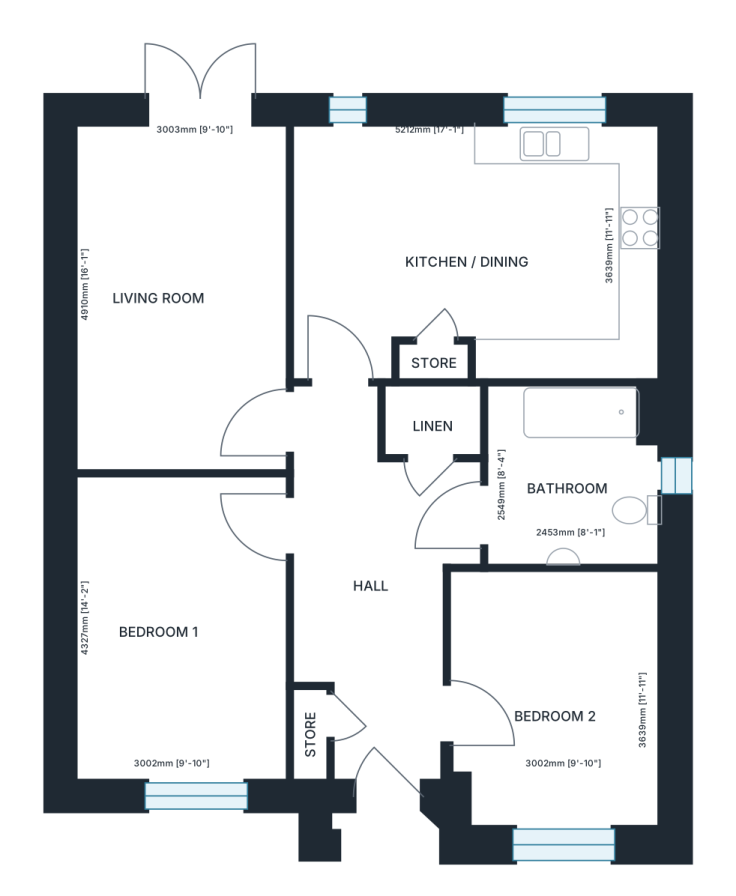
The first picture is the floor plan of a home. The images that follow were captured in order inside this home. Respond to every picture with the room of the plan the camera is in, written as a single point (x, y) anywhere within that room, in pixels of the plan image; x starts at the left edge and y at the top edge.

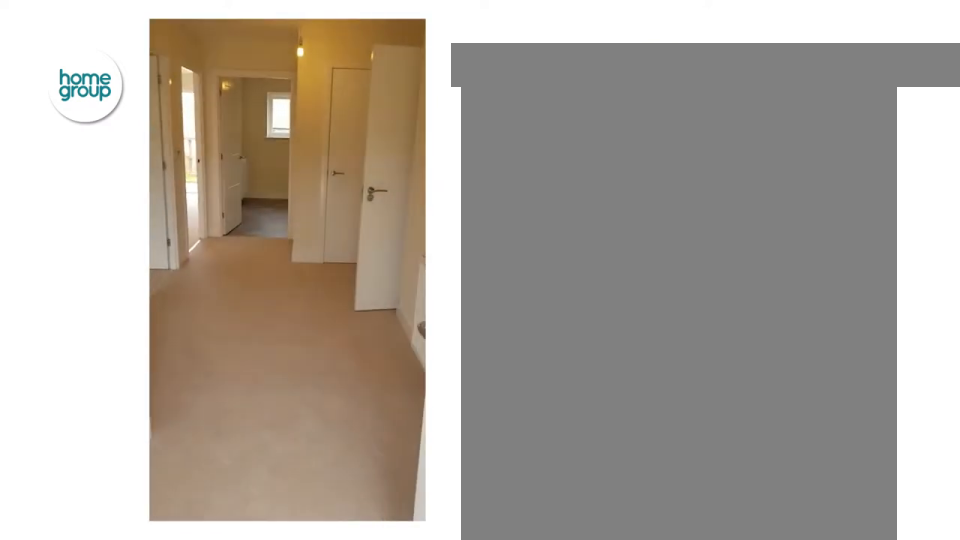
(428, 565)
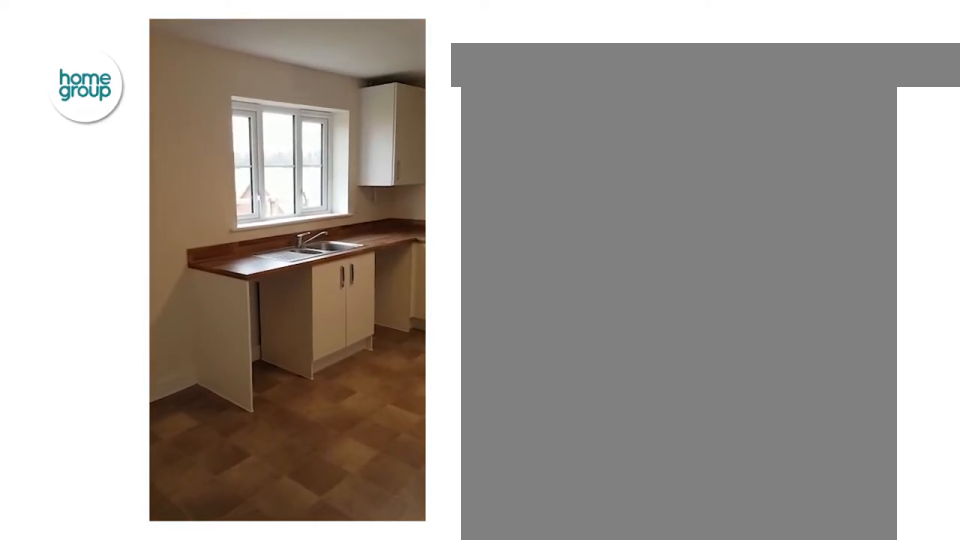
(476, 250)
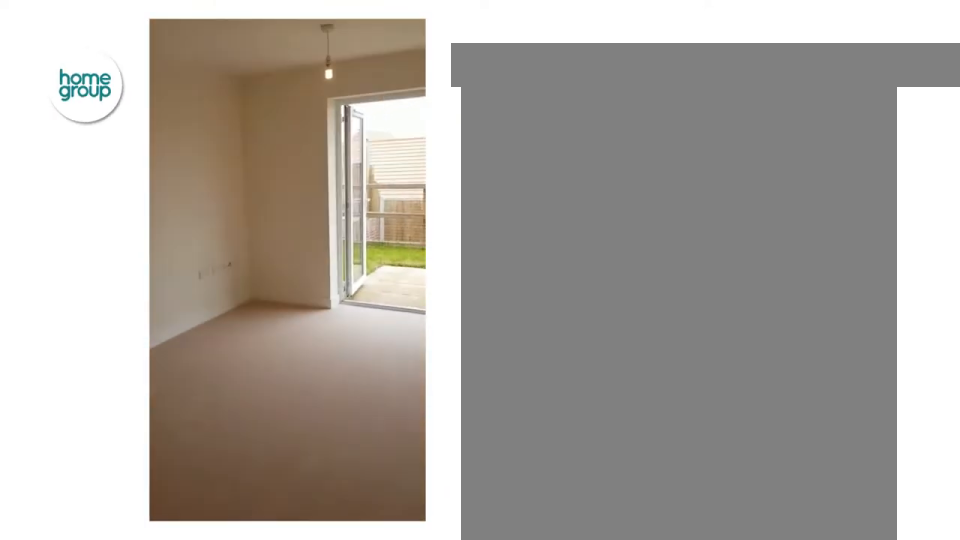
(181, 296)
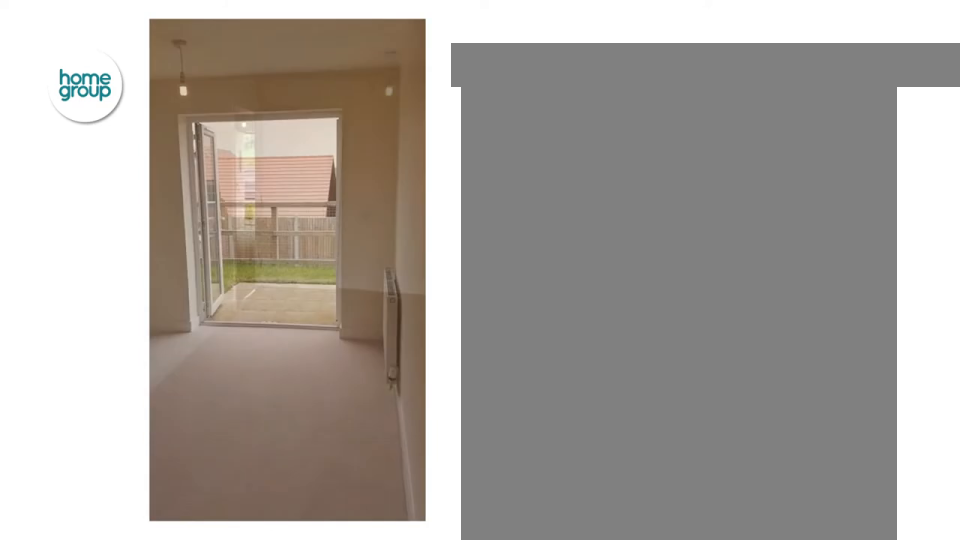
(181, 296)
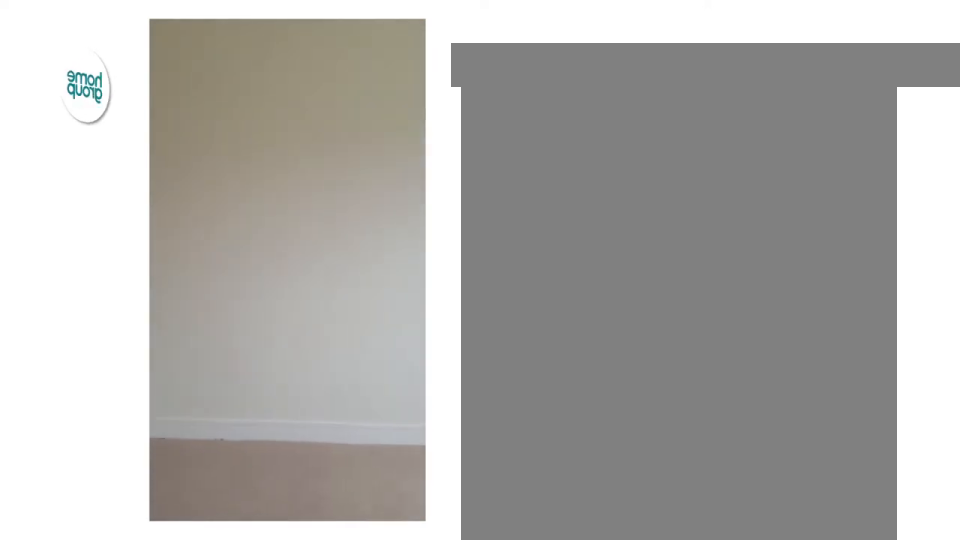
(559, 699)
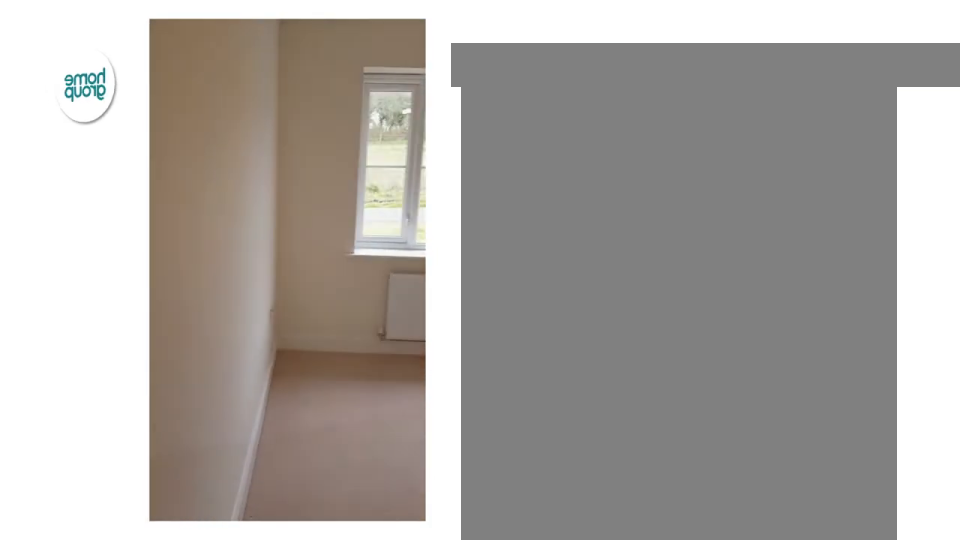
(181, 627)
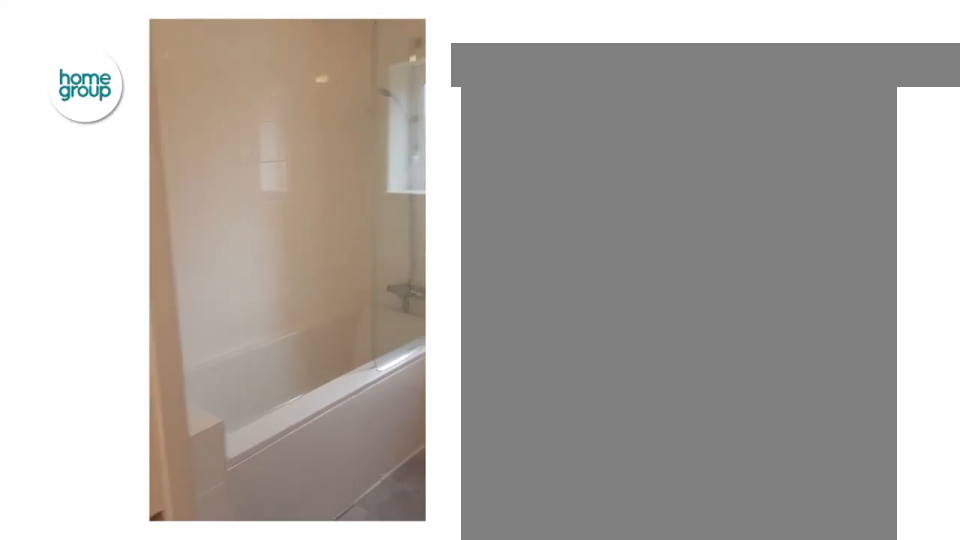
(572, 476)
